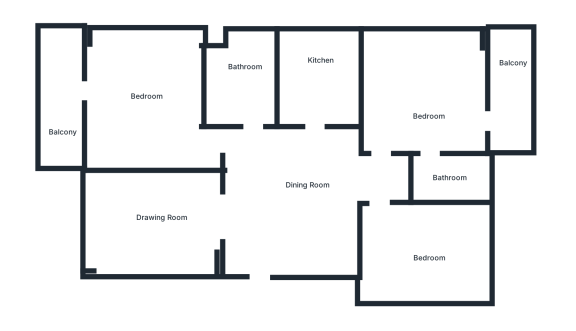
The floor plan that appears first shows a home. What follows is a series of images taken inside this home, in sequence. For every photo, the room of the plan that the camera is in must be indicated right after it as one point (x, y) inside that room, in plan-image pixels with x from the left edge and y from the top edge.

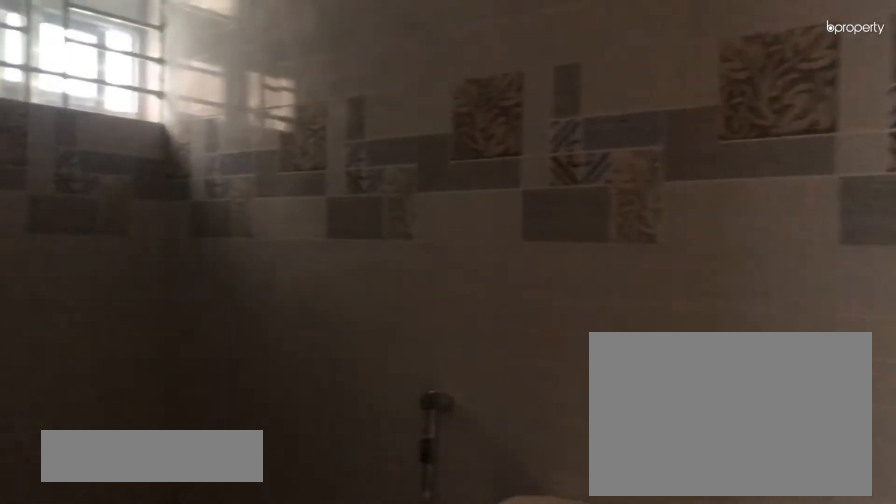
(451, 176)
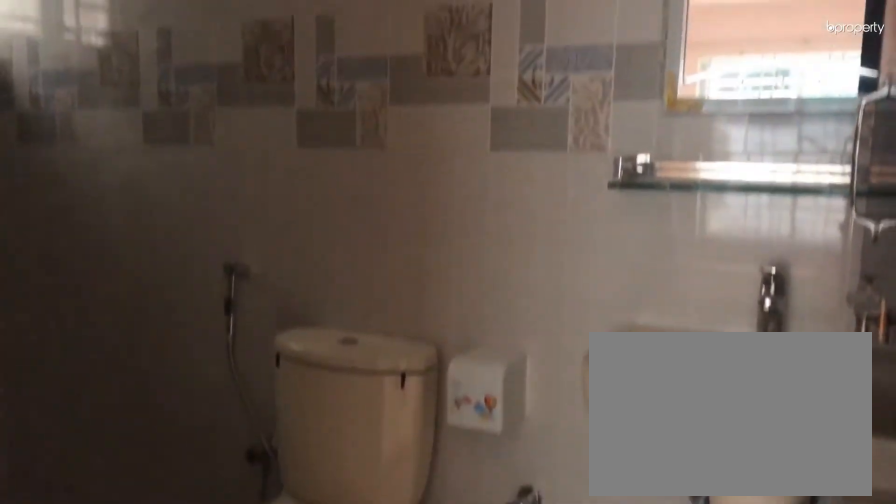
(451, 176)
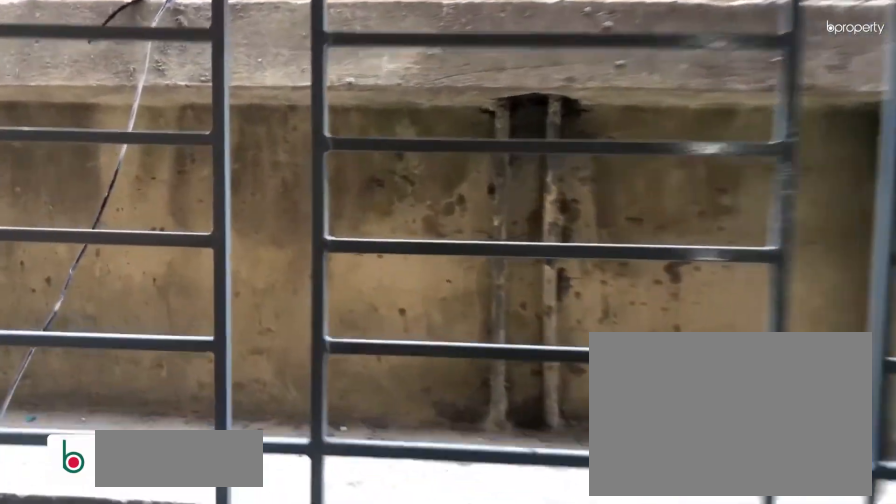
(510, 77)
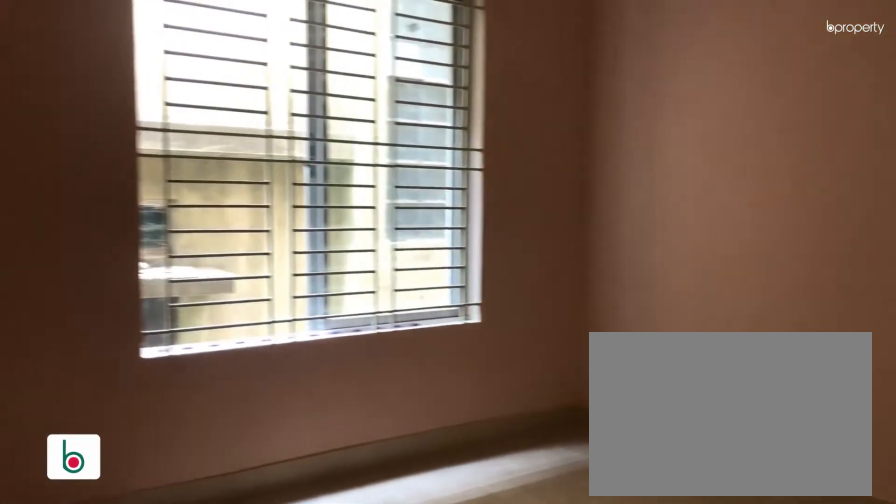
(428, 259)
